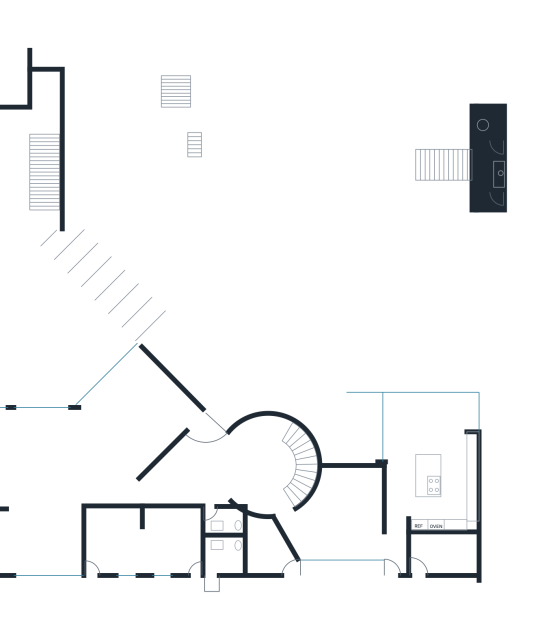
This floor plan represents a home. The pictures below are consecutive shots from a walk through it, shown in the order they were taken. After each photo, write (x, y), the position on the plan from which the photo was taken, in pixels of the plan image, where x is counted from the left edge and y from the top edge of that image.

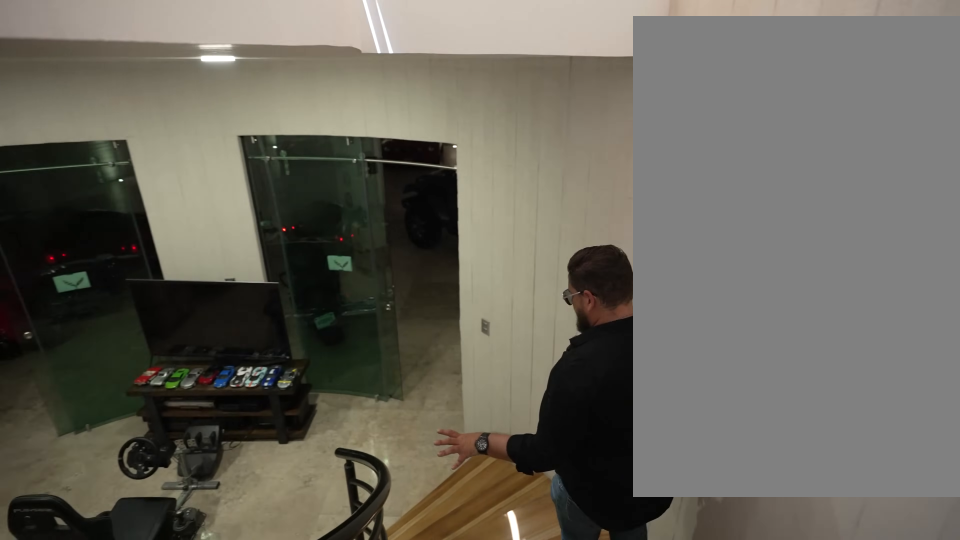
(299, 490)
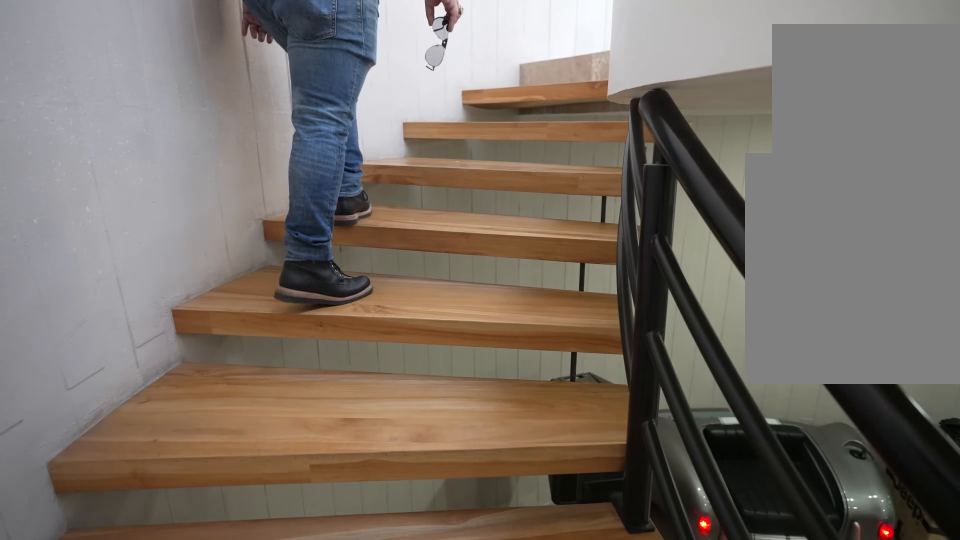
(300, 490)
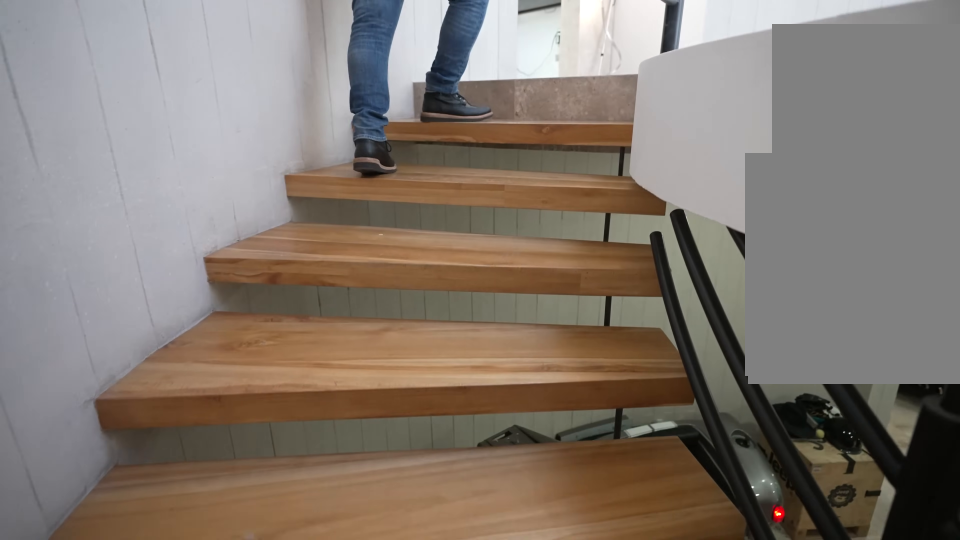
(299, 490)
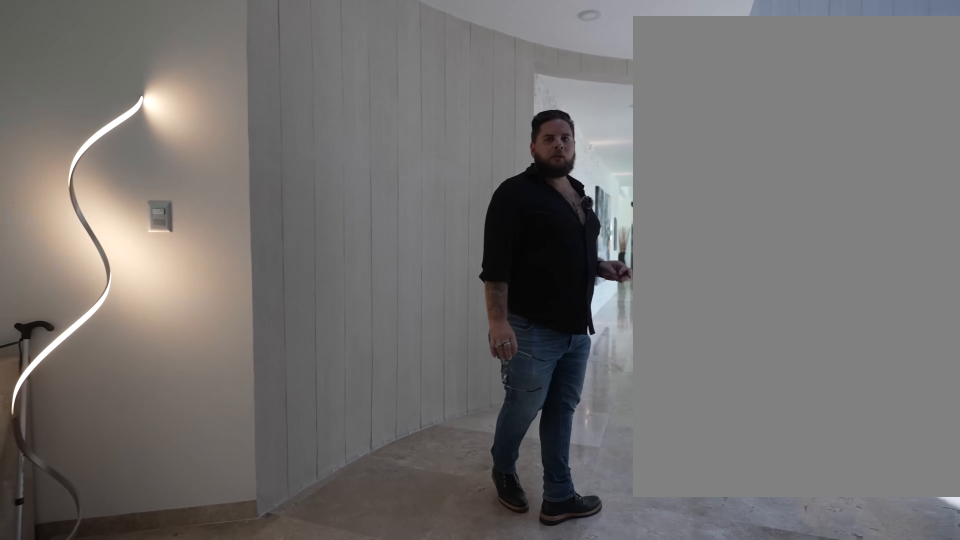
(282, 496)
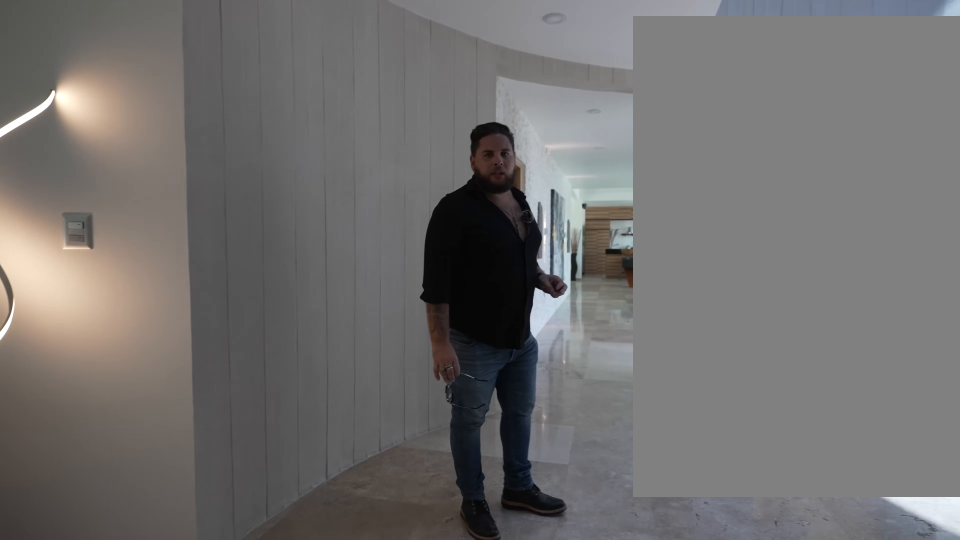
(271, 496)
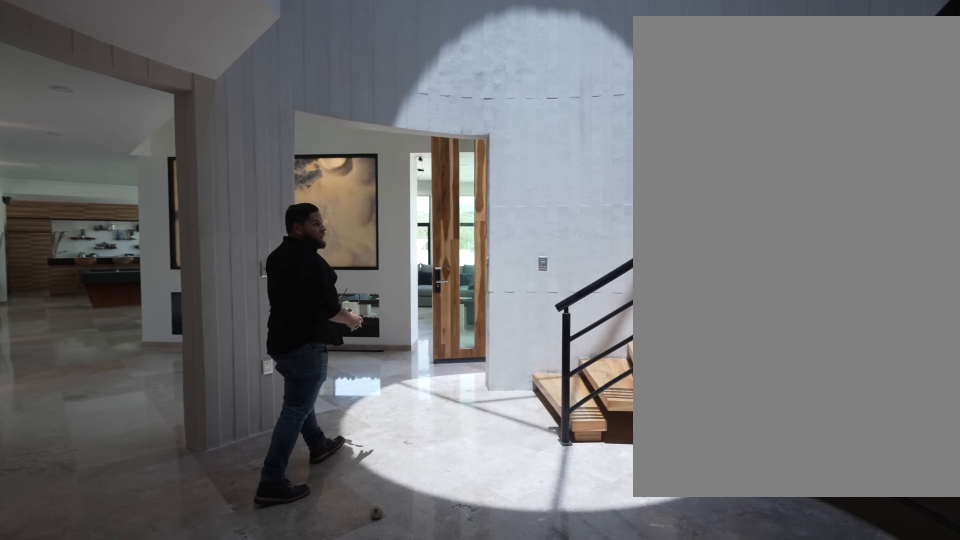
(267, 496)
